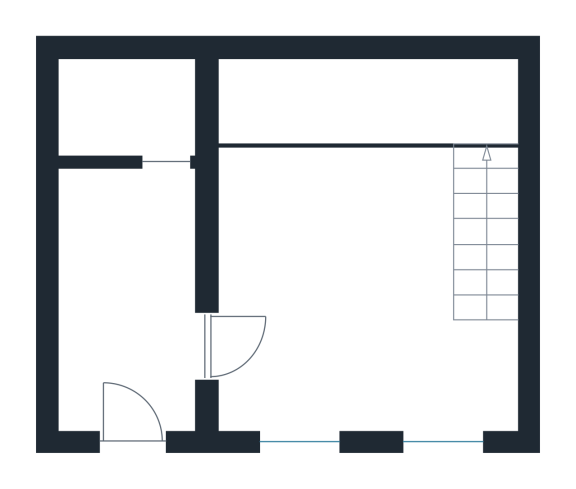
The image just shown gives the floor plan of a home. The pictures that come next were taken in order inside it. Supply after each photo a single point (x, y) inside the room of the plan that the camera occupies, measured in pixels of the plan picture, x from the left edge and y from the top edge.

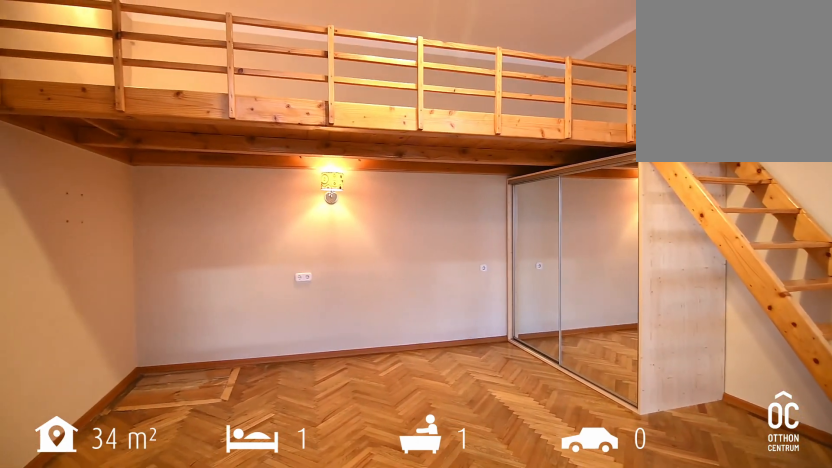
(366, 258)
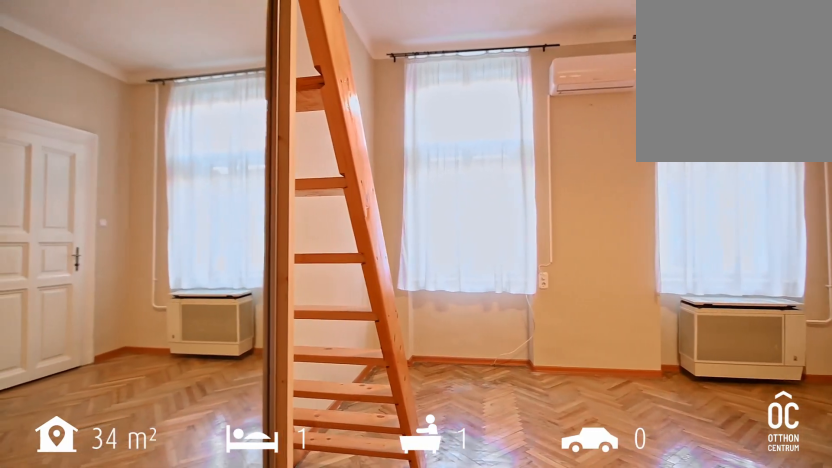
(366, 259)
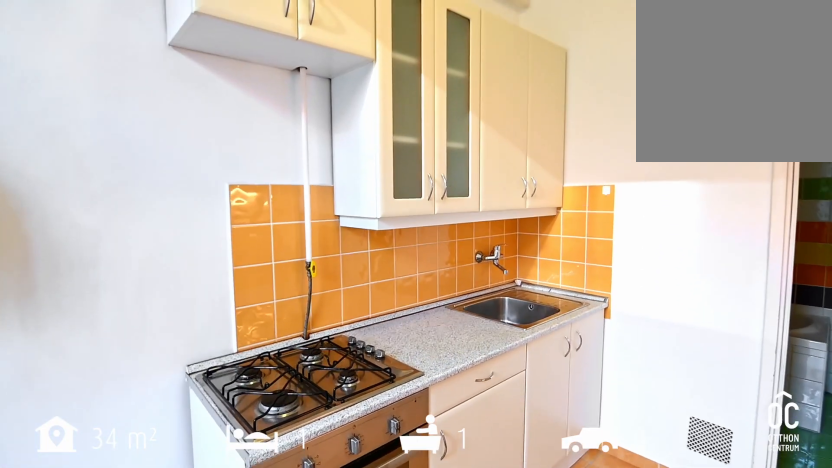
(123, 292)
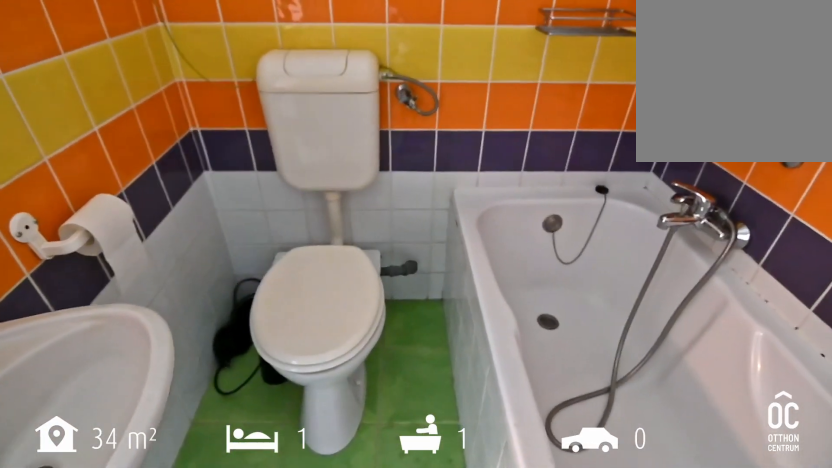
(123, 106)
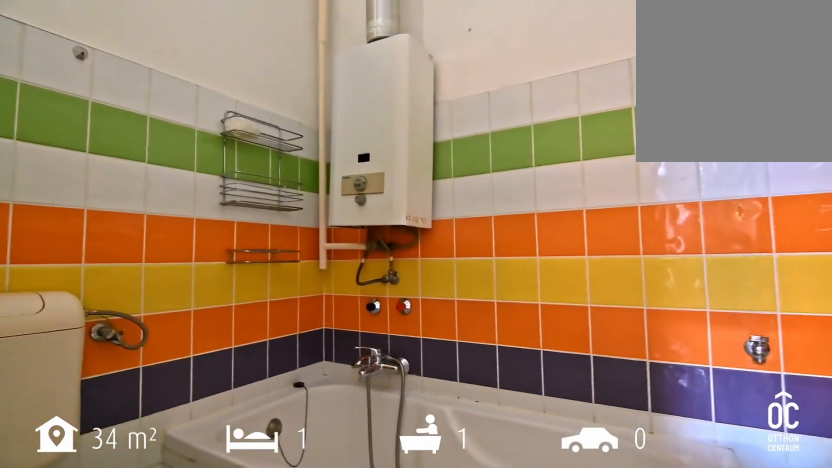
(123, 106)
